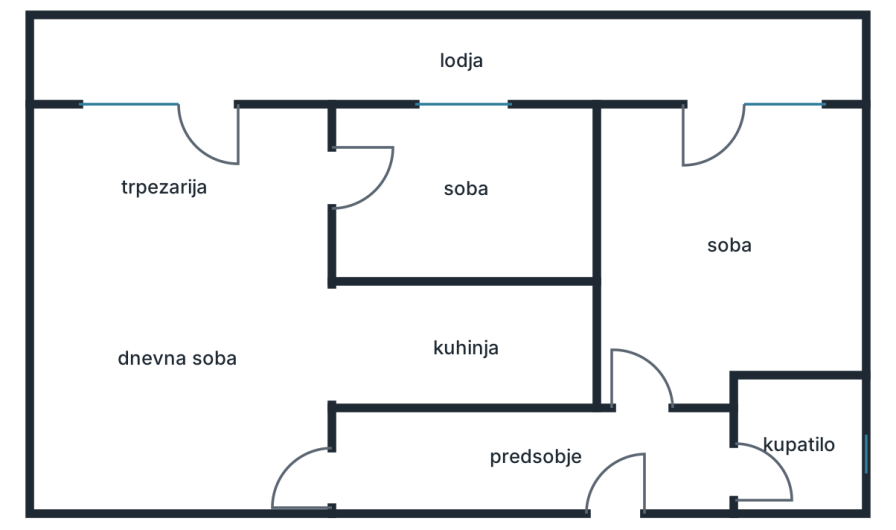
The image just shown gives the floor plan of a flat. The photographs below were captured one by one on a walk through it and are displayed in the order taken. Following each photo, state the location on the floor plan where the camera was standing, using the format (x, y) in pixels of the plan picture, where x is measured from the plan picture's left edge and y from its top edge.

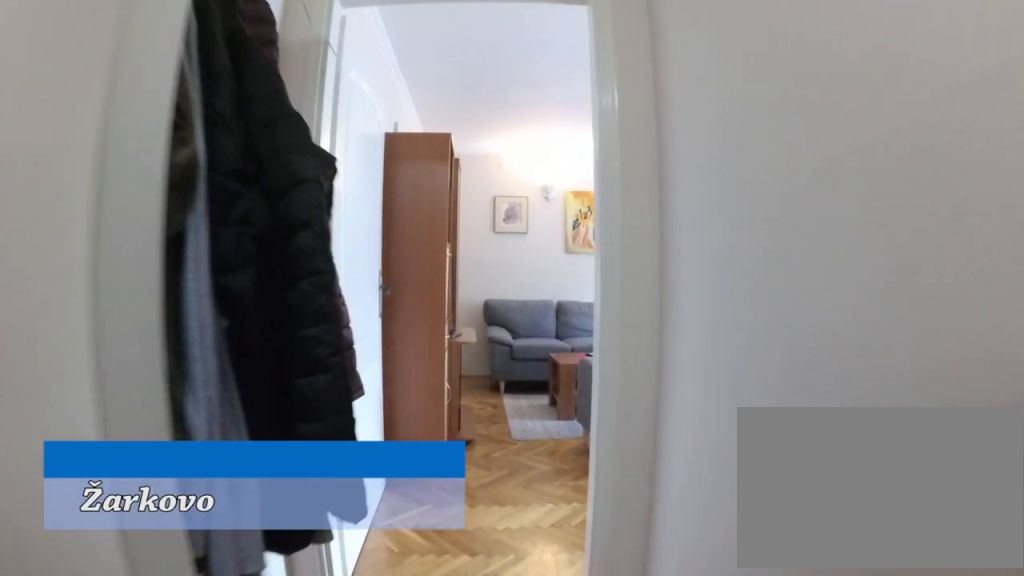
(472, 464)
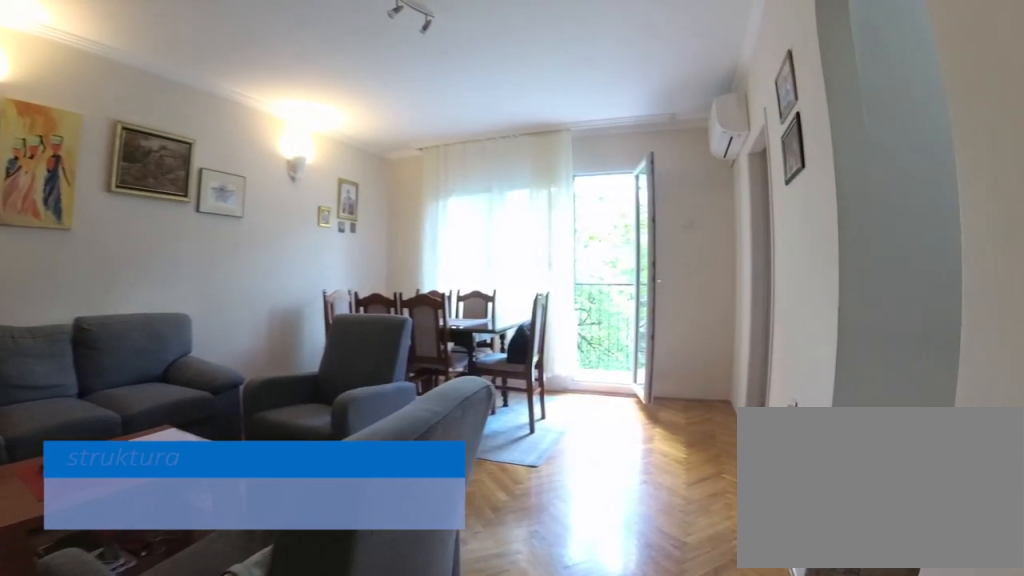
(299, 452)
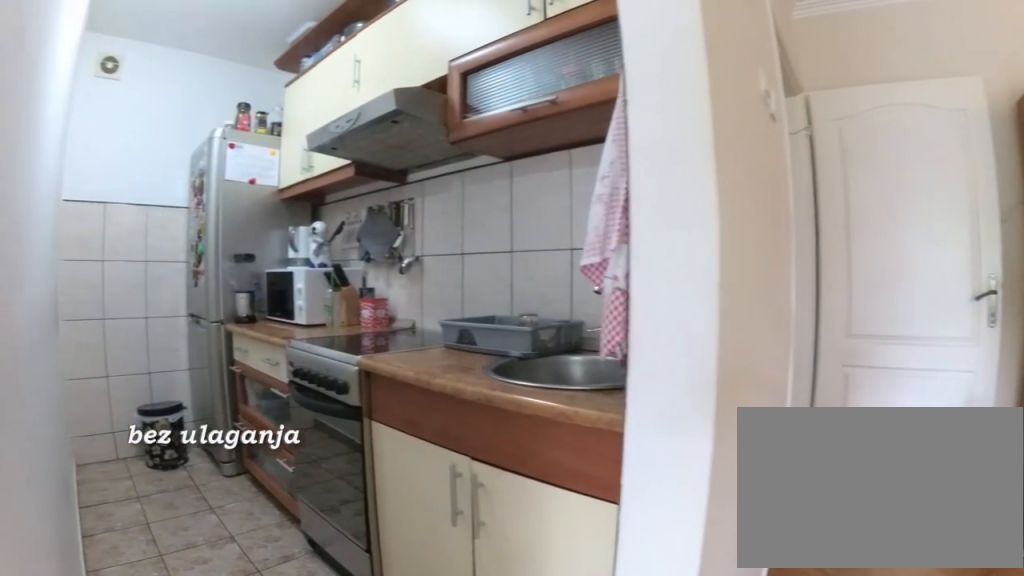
(281, 298)
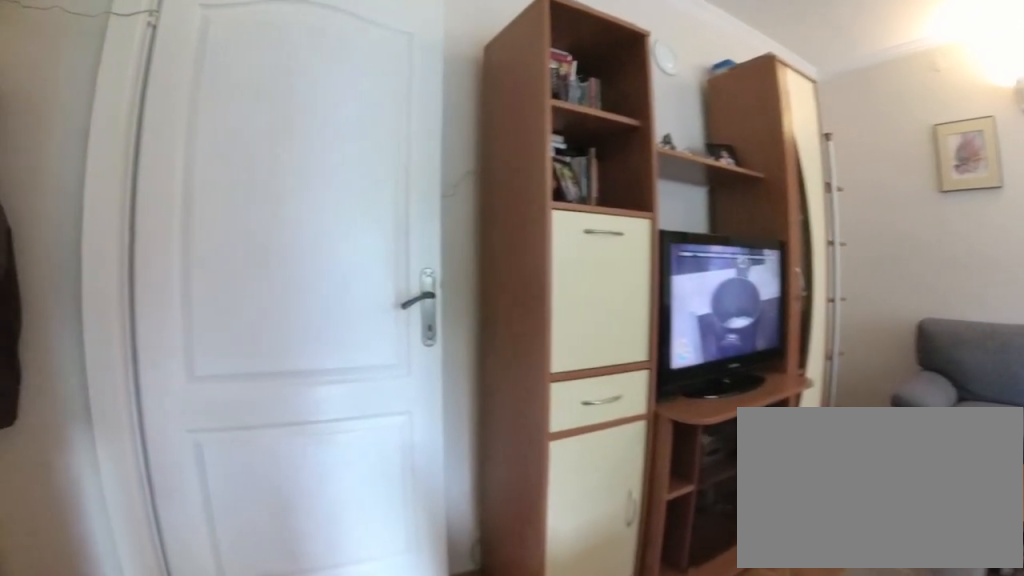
(286, 353)
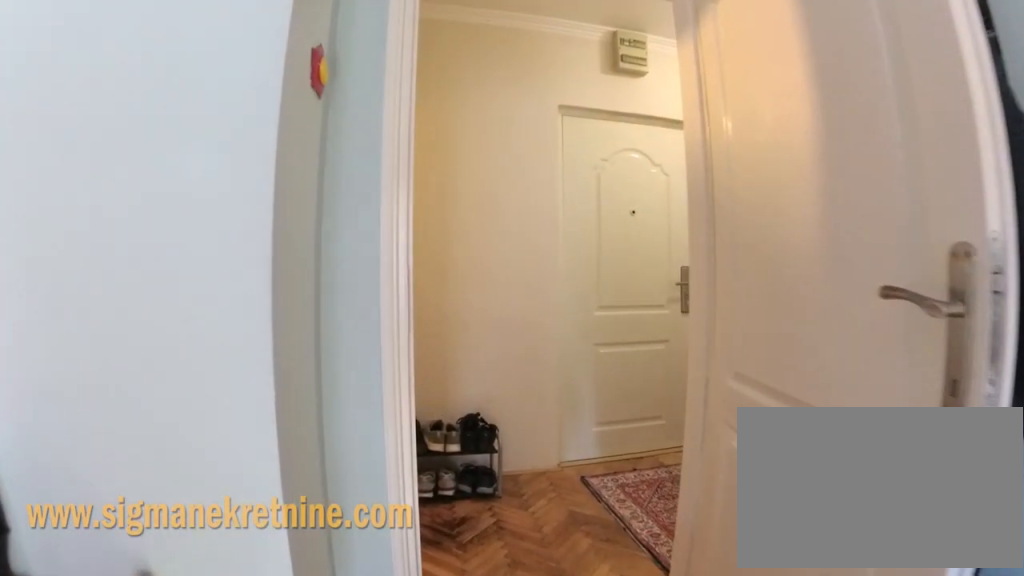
(647, 318)
